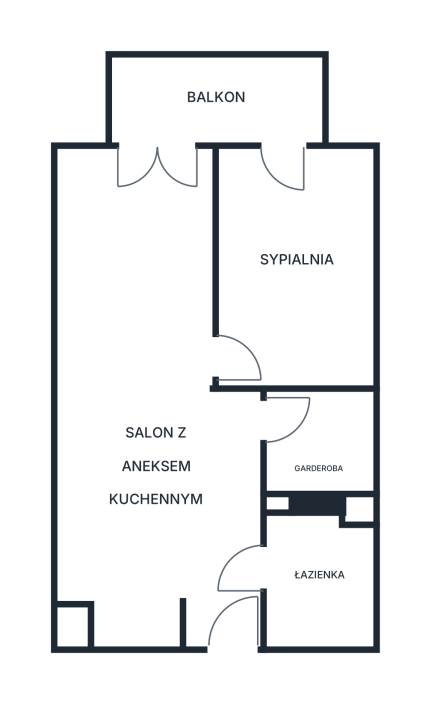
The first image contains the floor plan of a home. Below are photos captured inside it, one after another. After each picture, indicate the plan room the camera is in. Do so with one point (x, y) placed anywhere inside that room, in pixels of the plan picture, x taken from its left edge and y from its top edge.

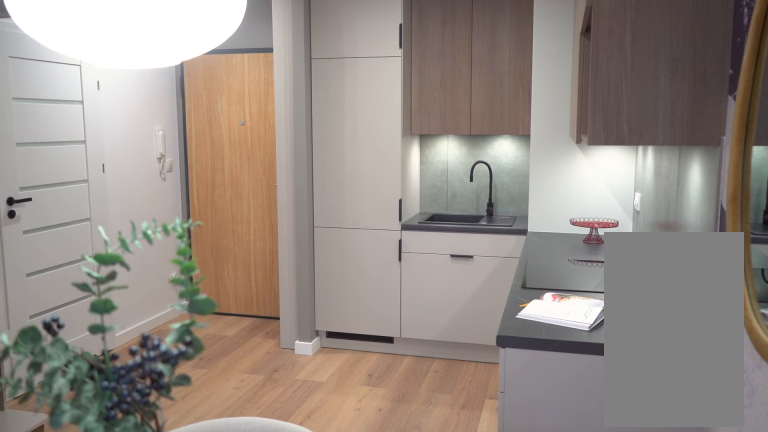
(154, 459)
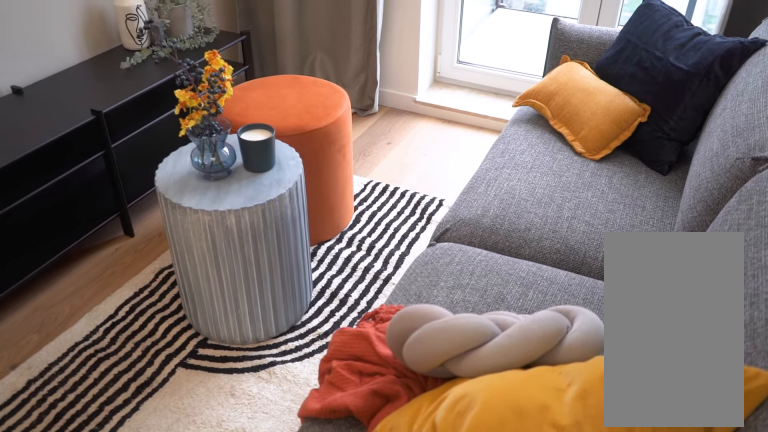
(146, 399)
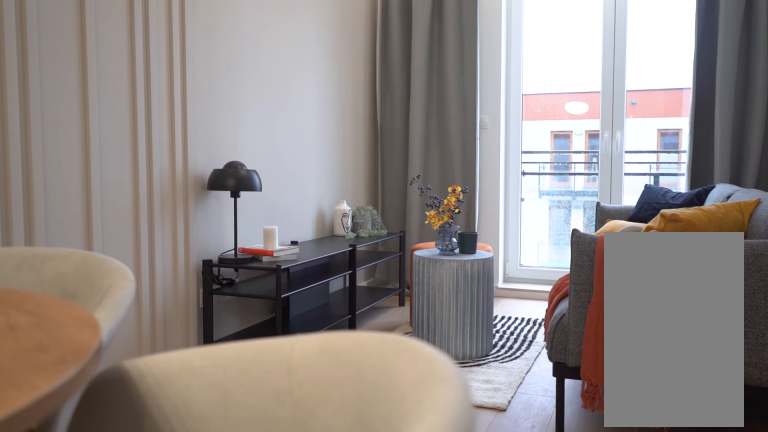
(146, 399)
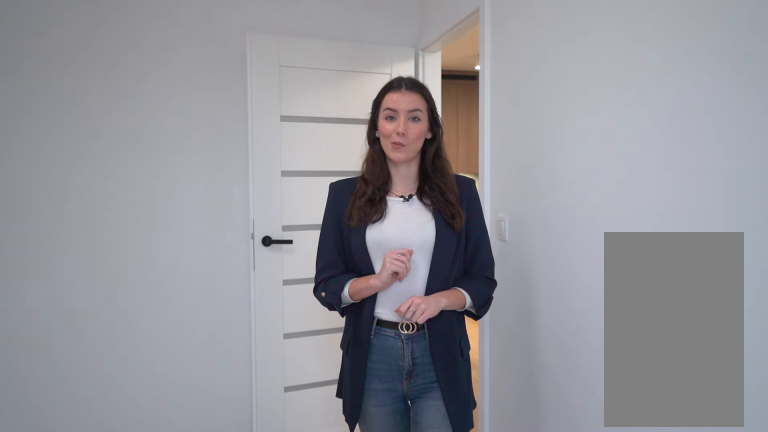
(293, 267)
